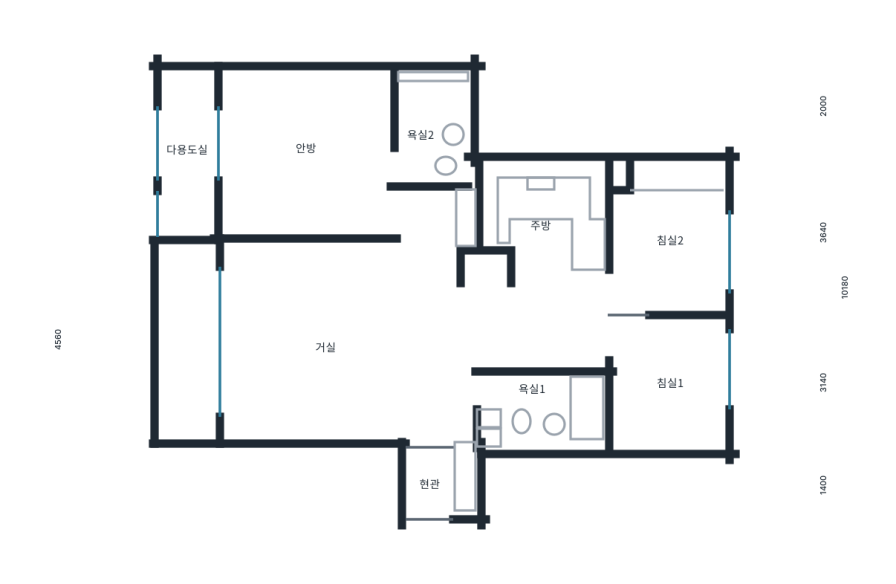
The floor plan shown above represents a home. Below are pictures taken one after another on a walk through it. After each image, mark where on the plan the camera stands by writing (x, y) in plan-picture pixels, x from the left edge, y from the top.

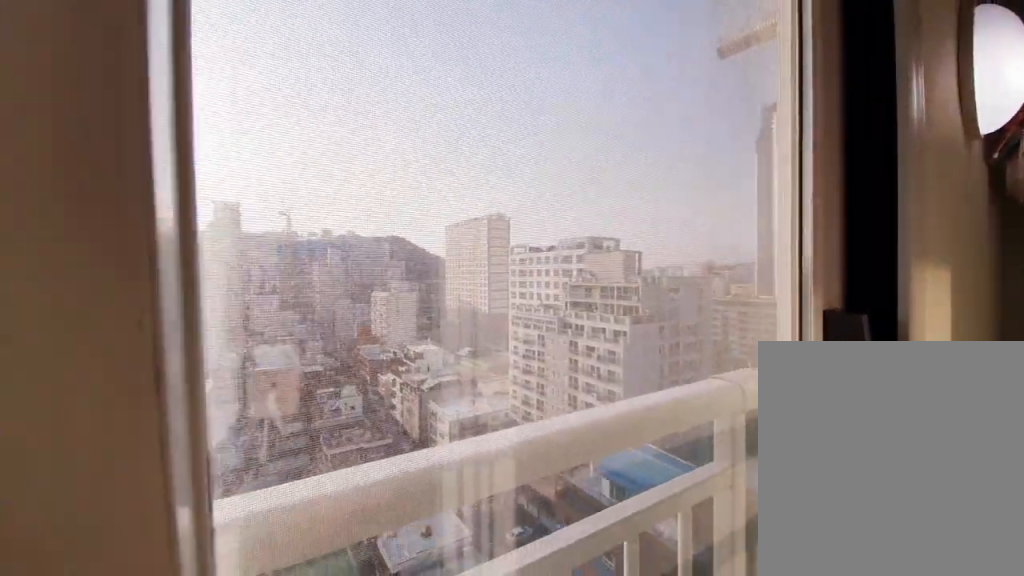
(209, 174)
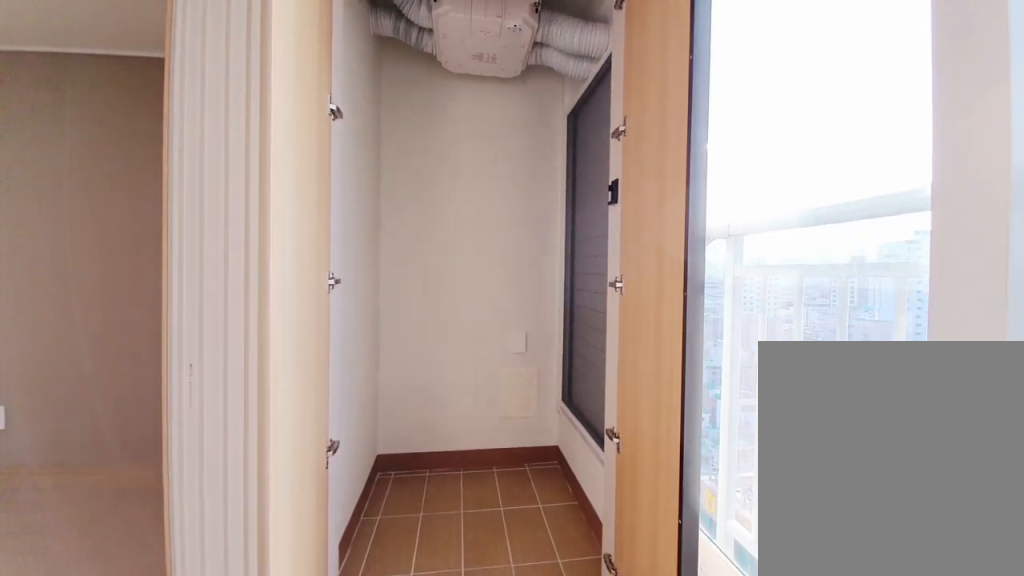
(208, 174)
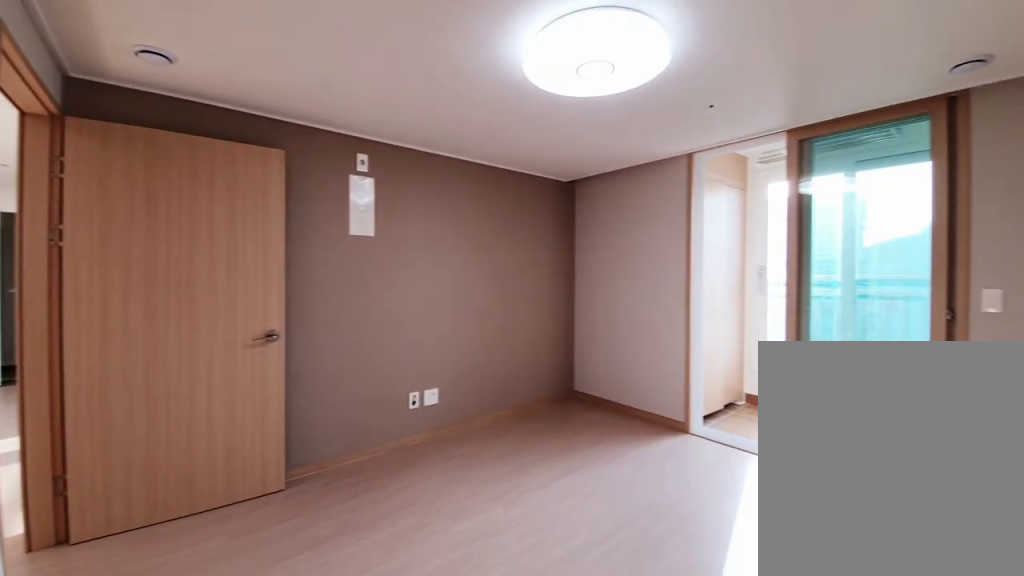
(294, 189)
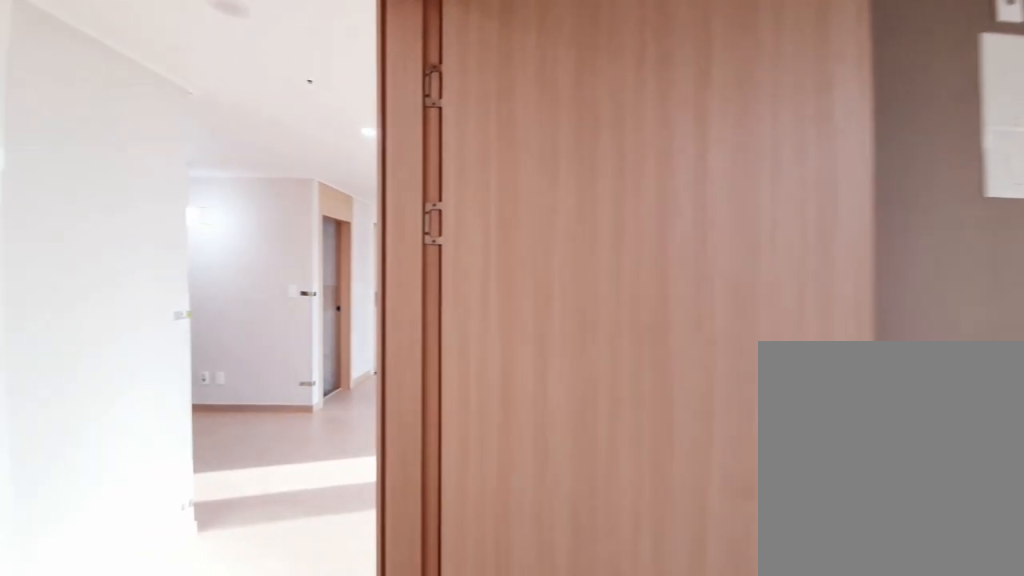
(294, 189)
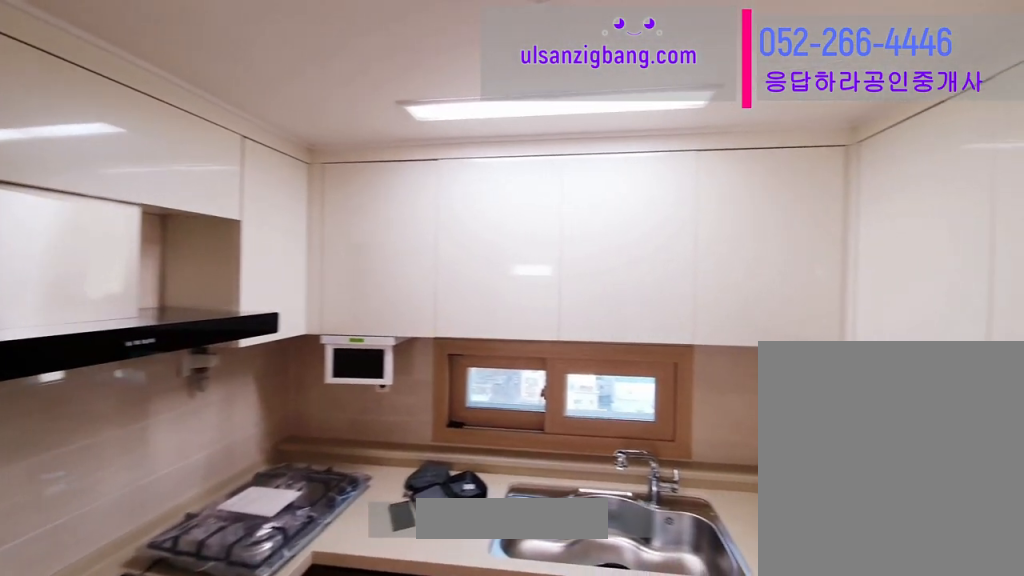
(547, 234)
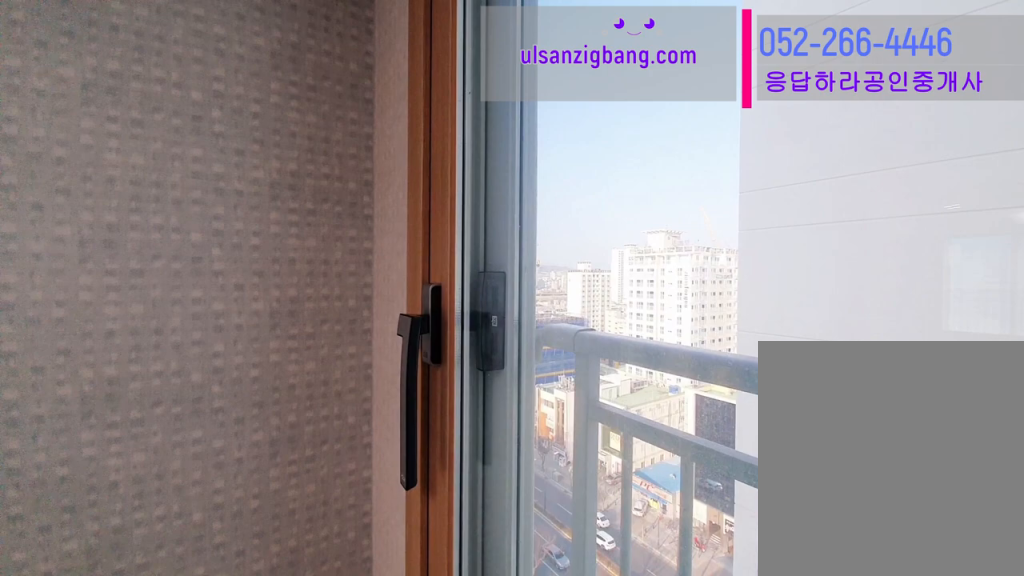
(676, 380)
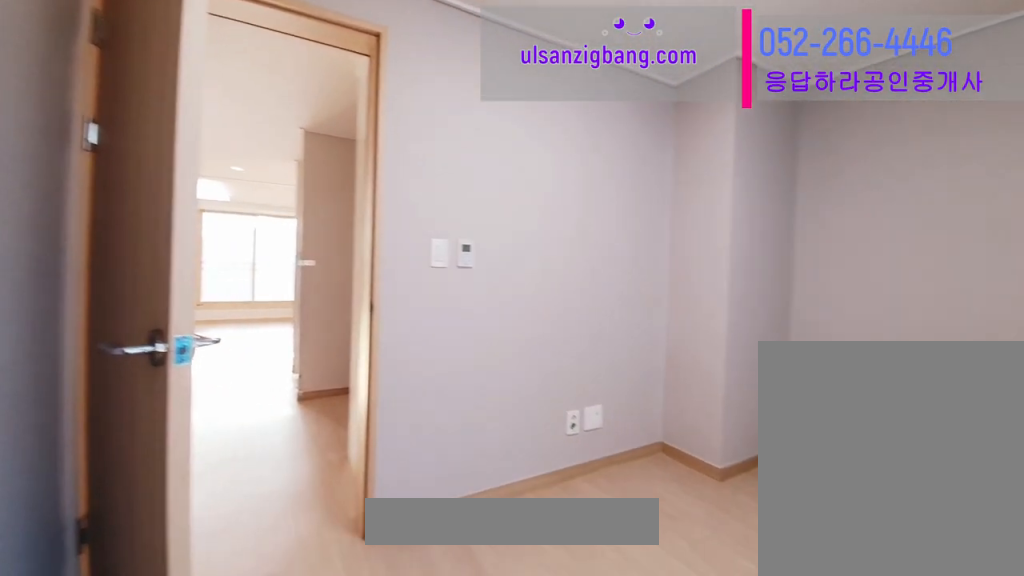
(687, 249)
